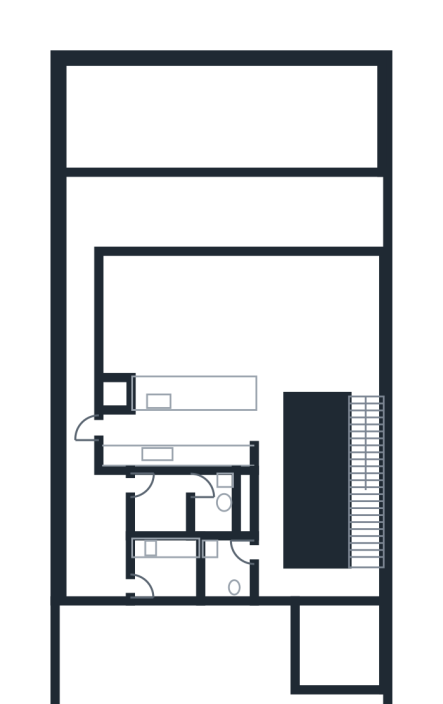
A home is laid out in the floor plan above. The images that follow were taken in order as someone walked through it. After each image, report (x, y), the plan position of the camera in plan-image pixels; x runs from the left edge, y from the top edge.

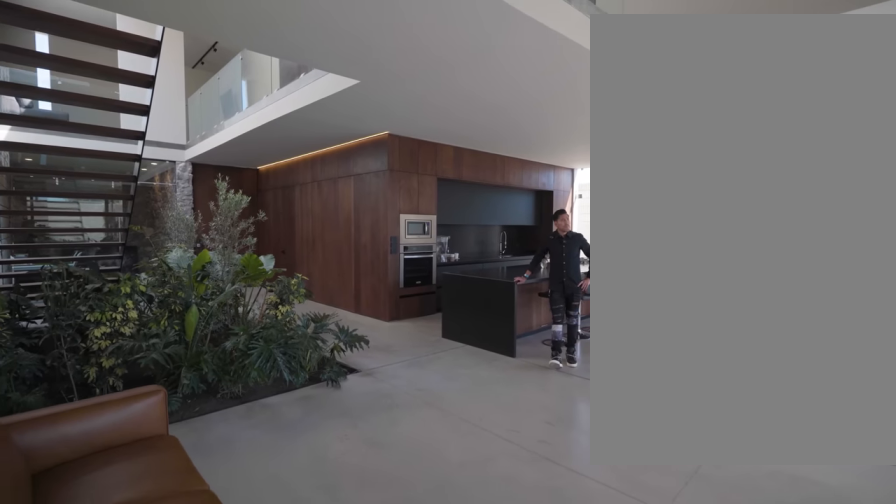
(319, 273)
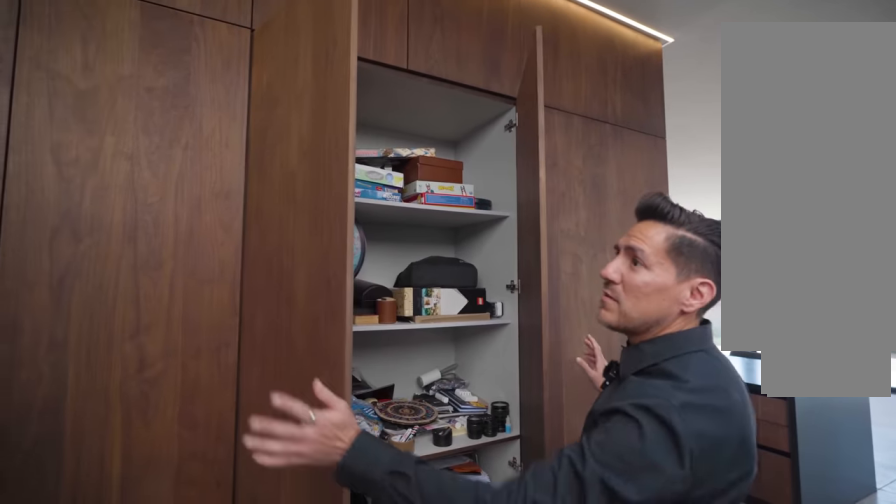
(272, 532)
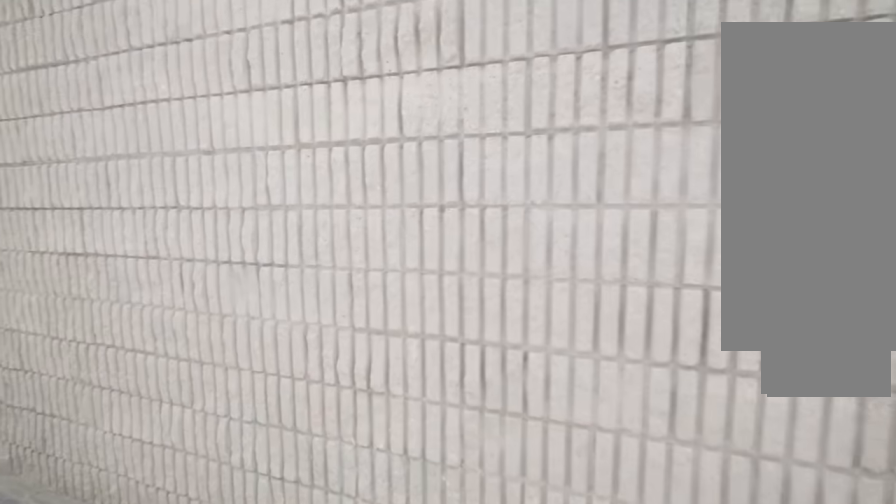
(103, 428)
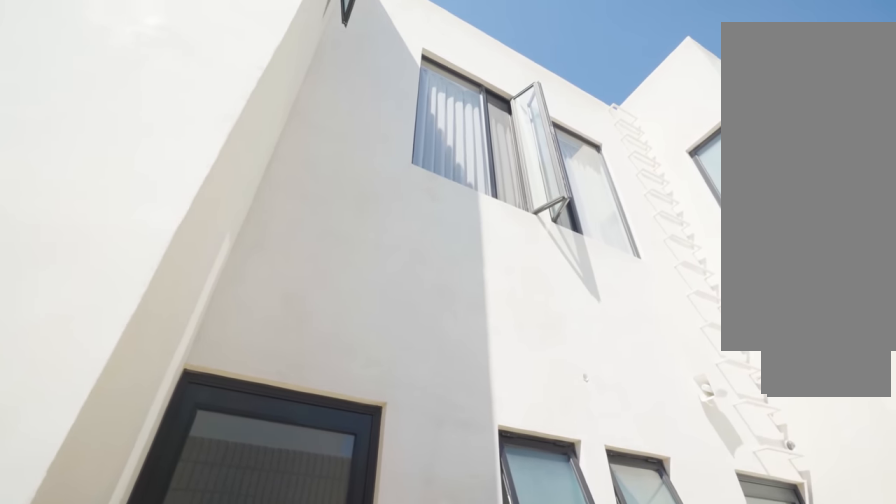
(82, 505)
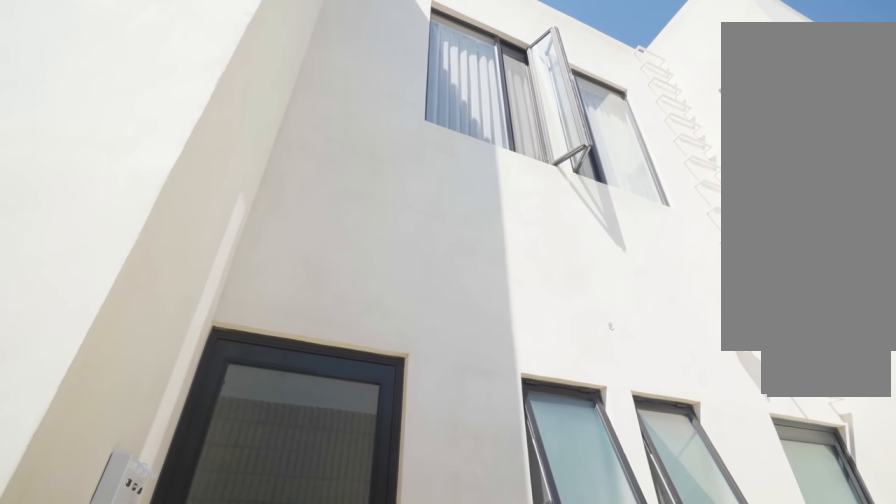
(81, 508)
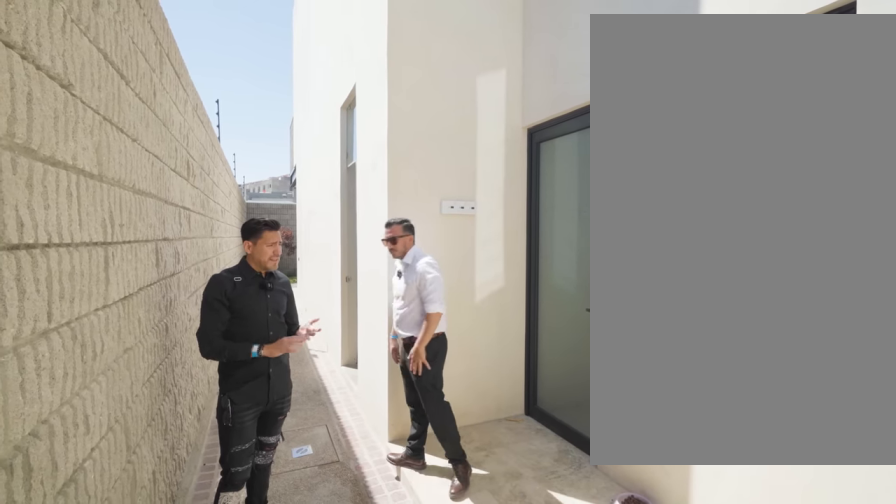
(86, 568)
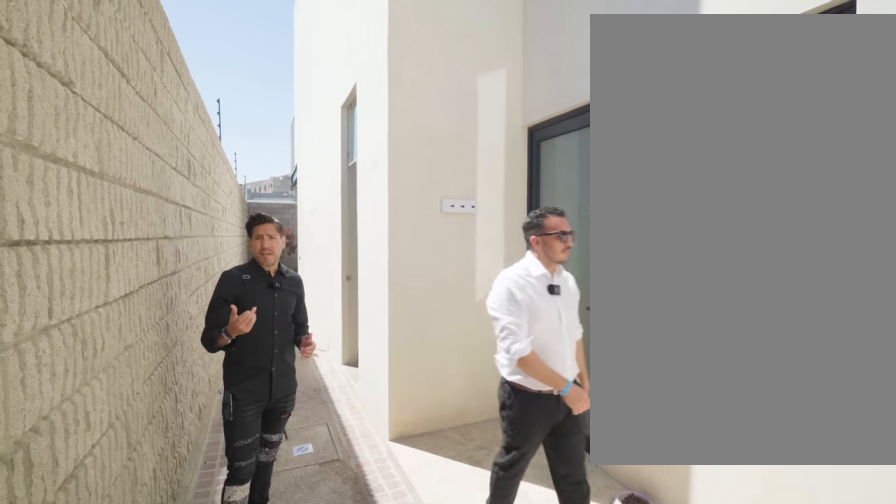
(86, 568)
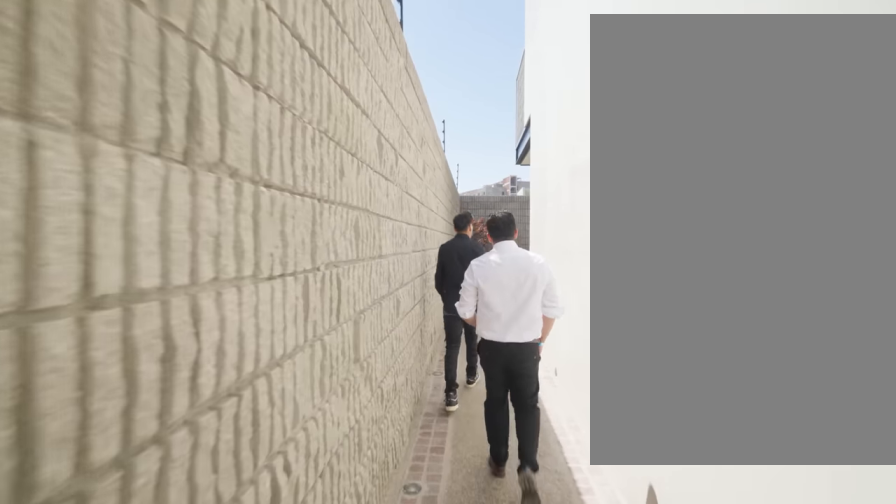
(72, 475)
